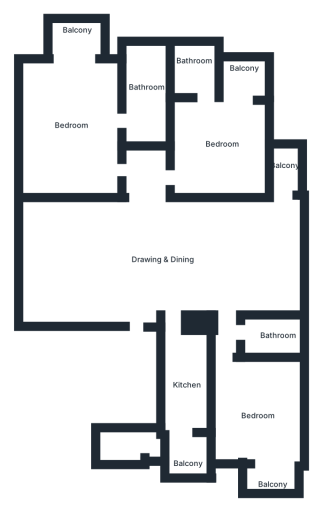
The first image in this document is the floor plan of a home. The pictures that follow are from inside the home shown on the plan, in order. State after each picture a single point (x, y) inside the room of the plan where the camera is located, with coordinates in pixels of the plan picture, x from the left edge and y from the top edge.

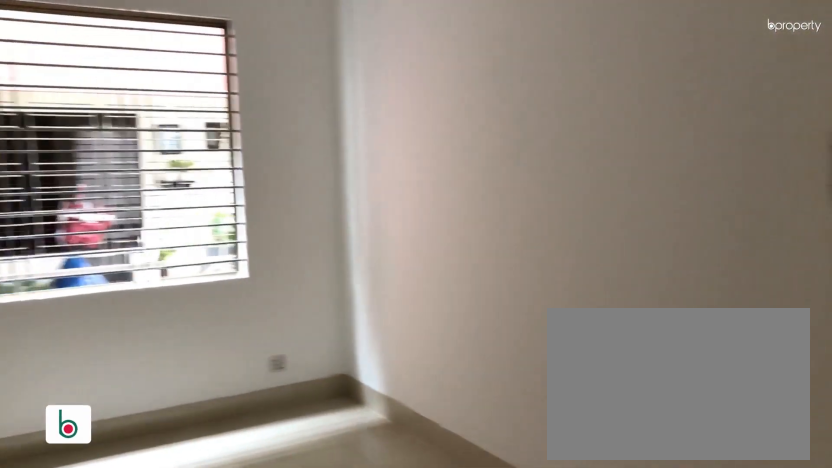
(115, 267)
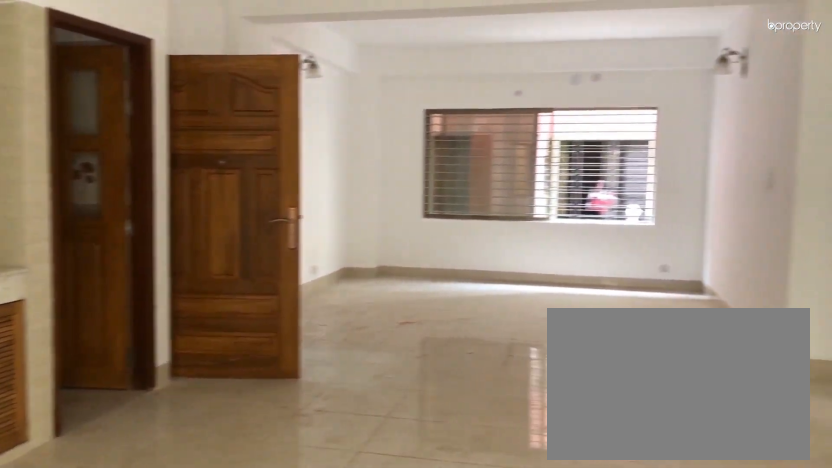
(183, 259)
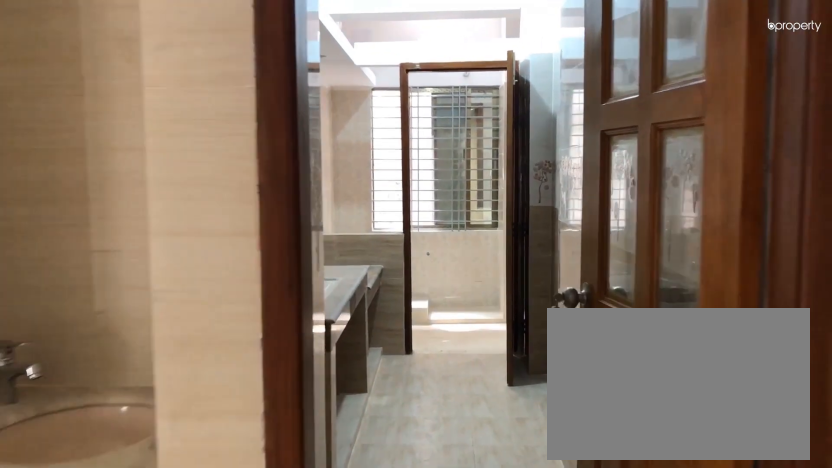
(175, 326)
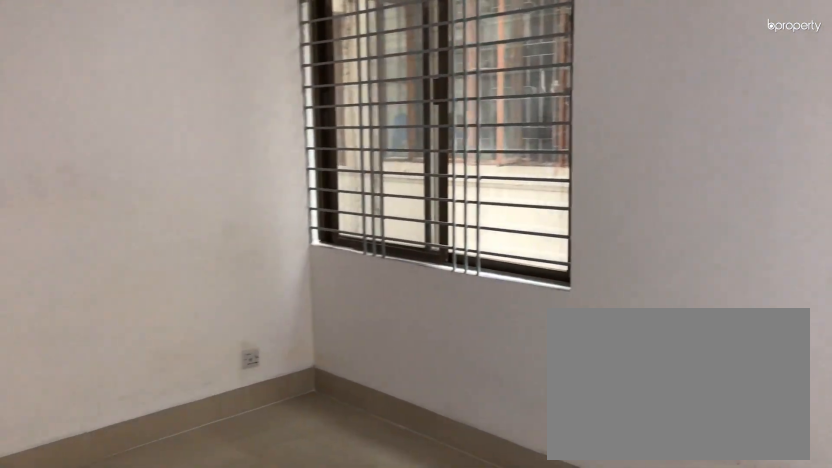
(262, 417)
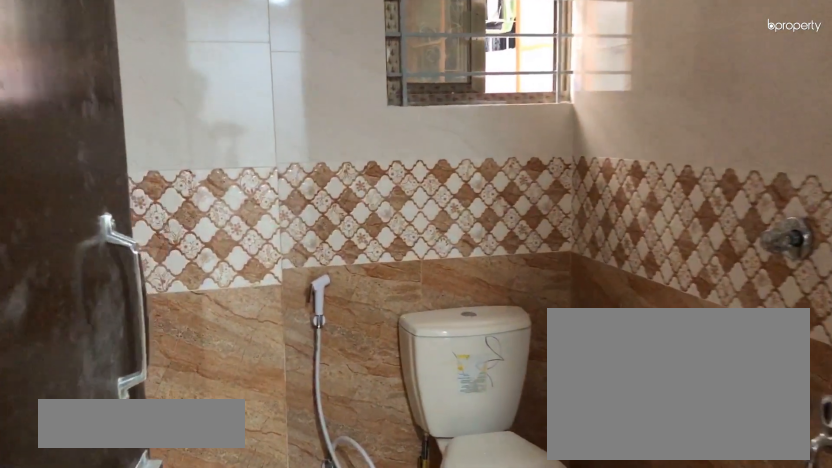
(266, 332)
